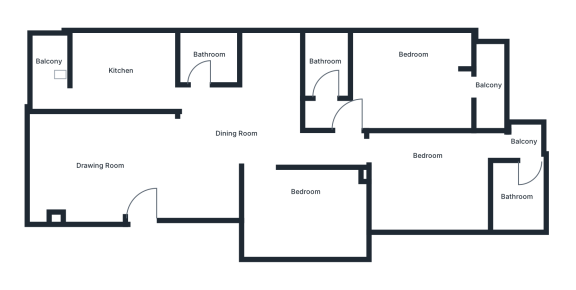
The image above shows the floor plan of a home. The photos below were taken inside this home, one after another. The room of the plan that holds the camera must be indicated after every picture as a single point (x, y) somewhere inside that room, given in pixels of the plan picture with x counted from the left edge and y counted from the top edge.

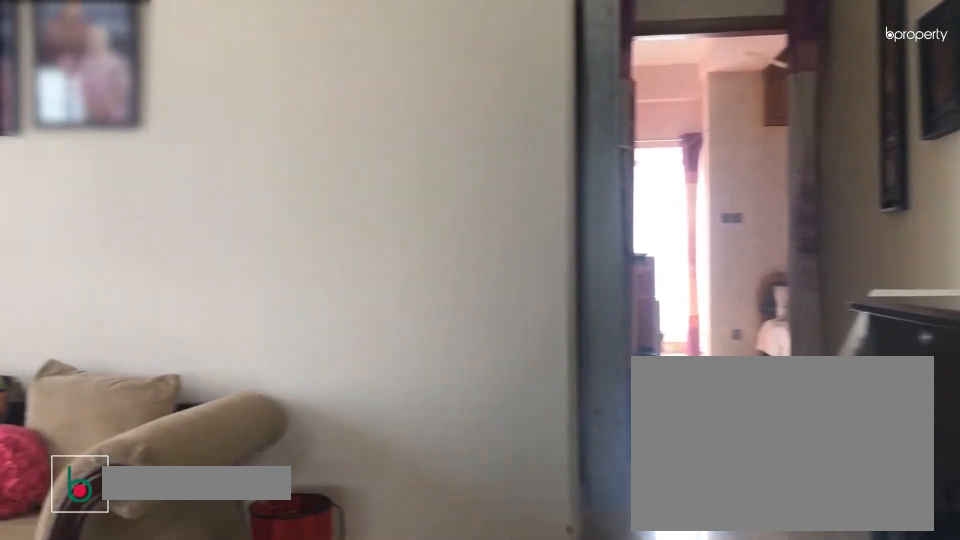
(235, 132)
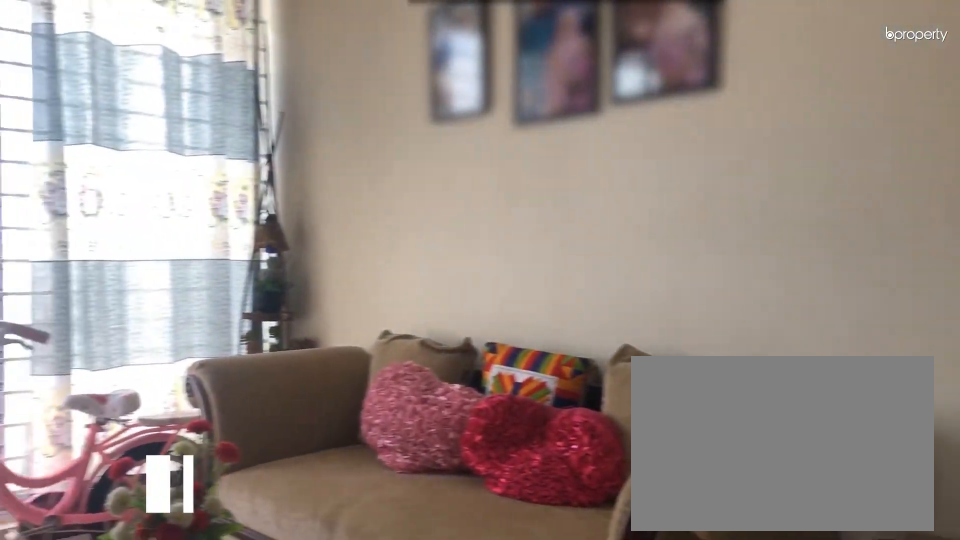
(235, 132)
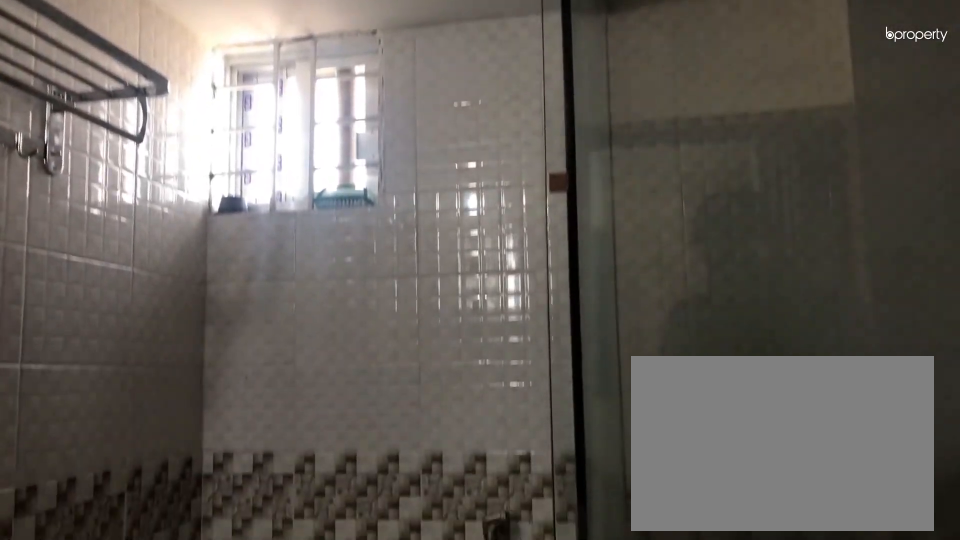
(324, 63)
